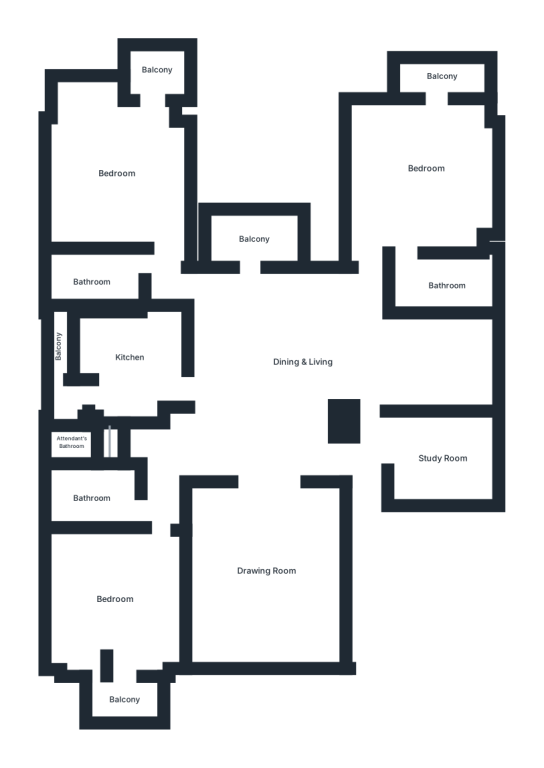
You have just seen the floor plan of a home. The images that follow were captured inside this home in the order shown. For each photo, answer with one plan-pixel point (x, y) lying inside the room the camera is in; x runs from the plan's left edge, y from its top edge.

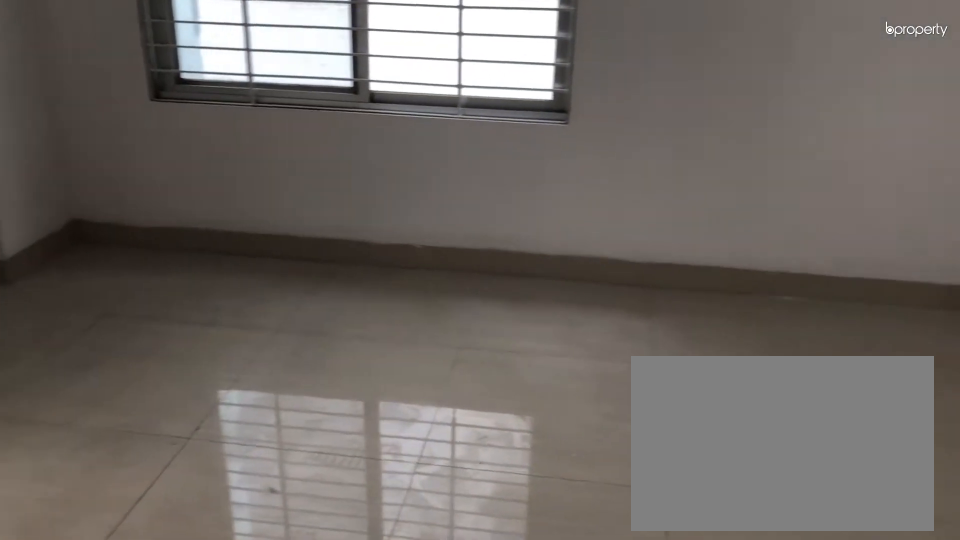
(115, 597)
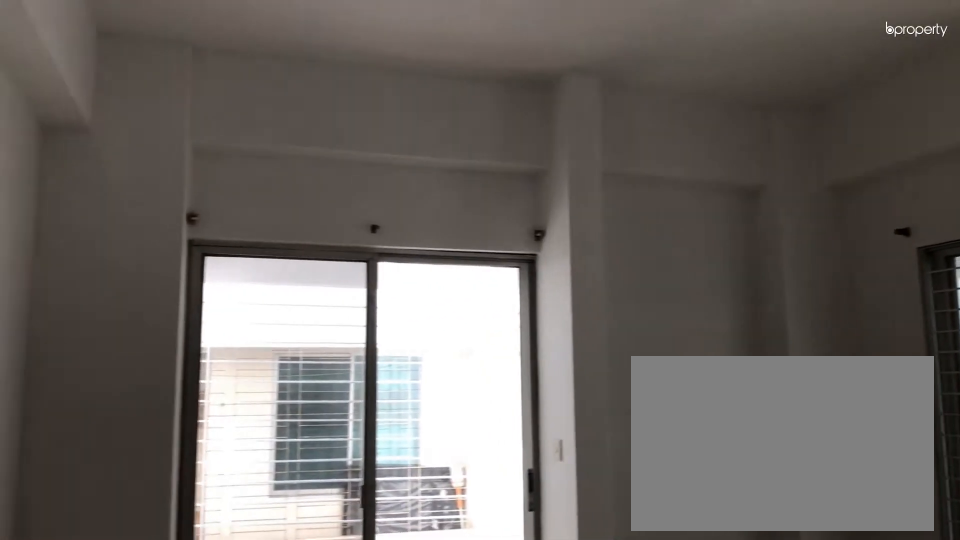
(115, 597)
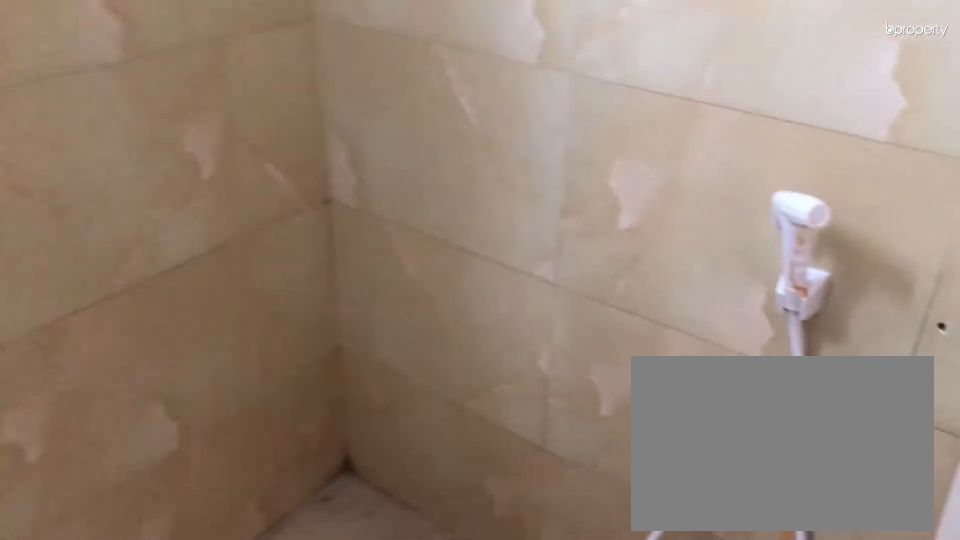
(94, 495)
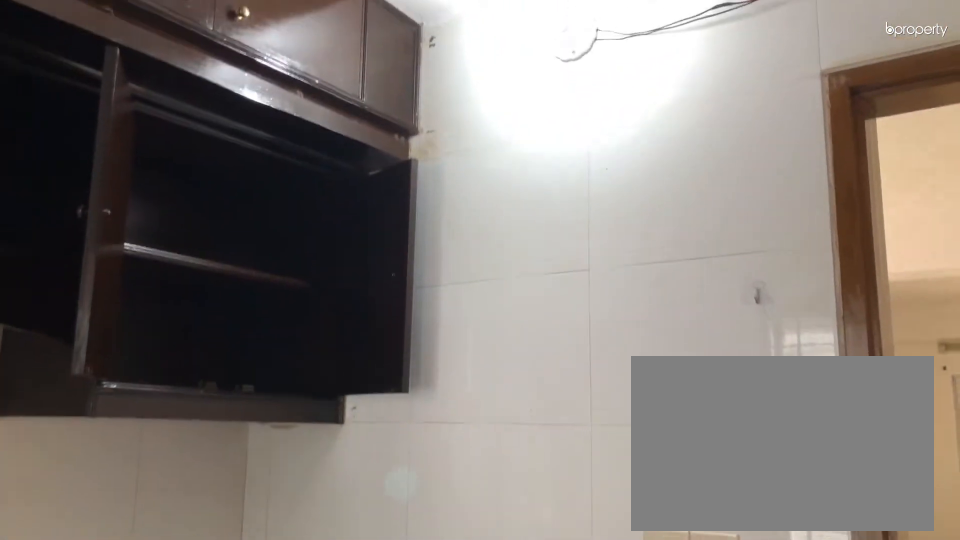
(131, 364)
